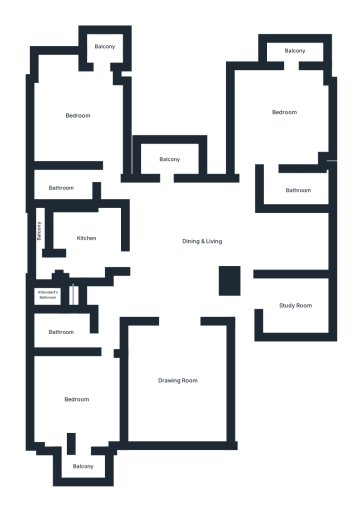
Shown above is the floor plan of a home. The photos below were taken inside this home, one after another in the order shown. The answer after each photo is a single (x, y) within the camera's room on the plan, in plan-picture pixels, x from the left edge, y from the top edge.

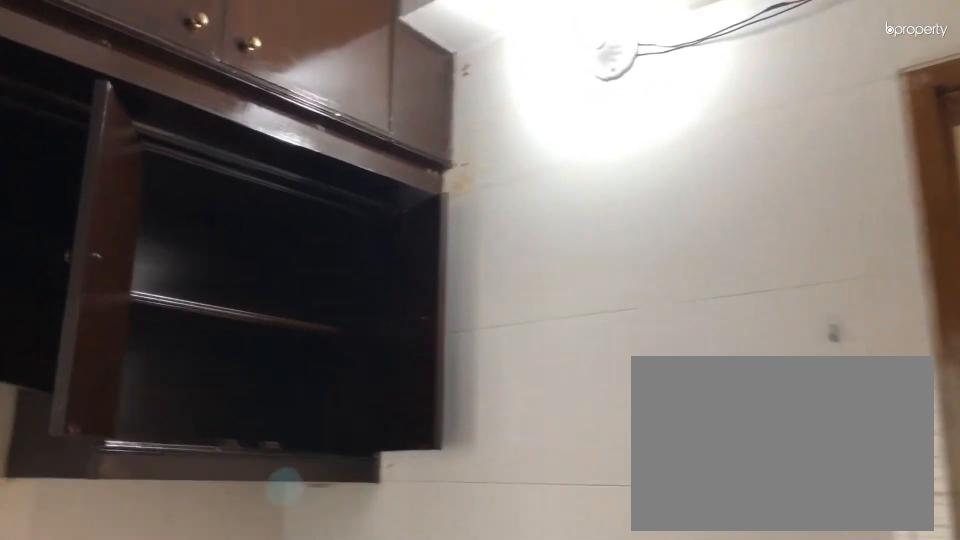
(87, 243)
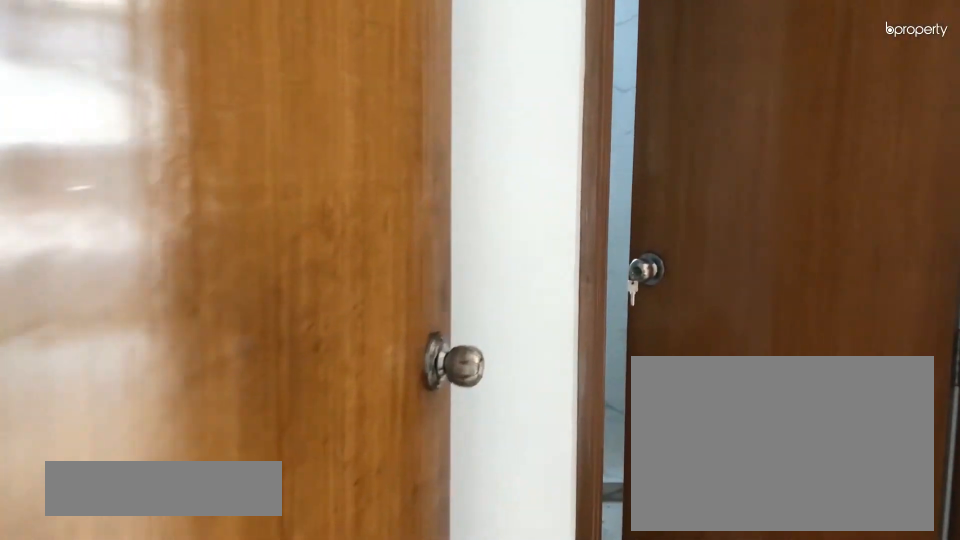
(111, 185)
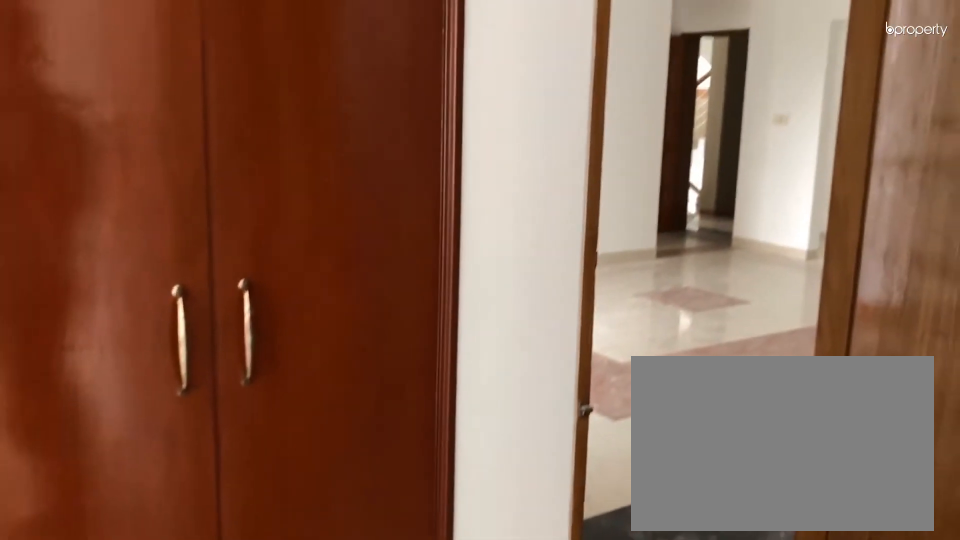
(76, 118)
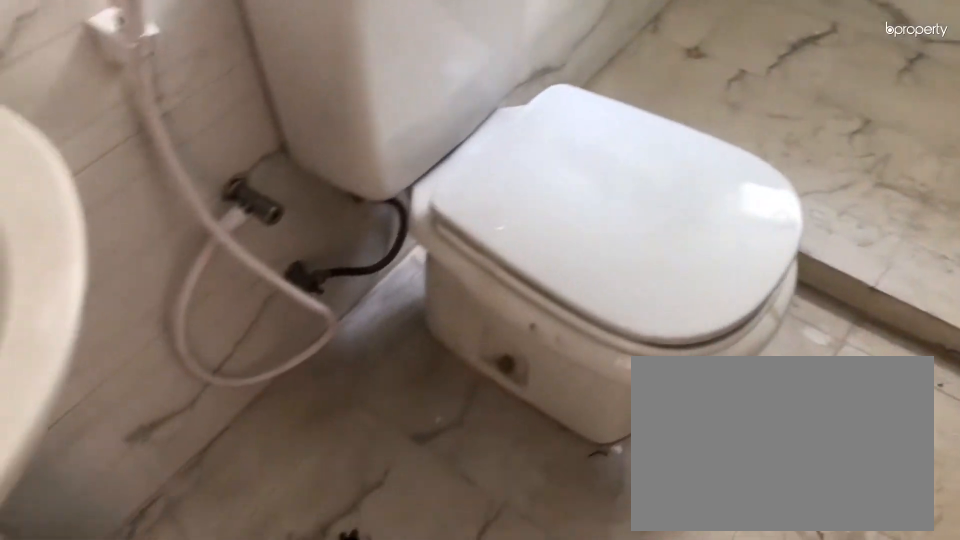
(64, 184)
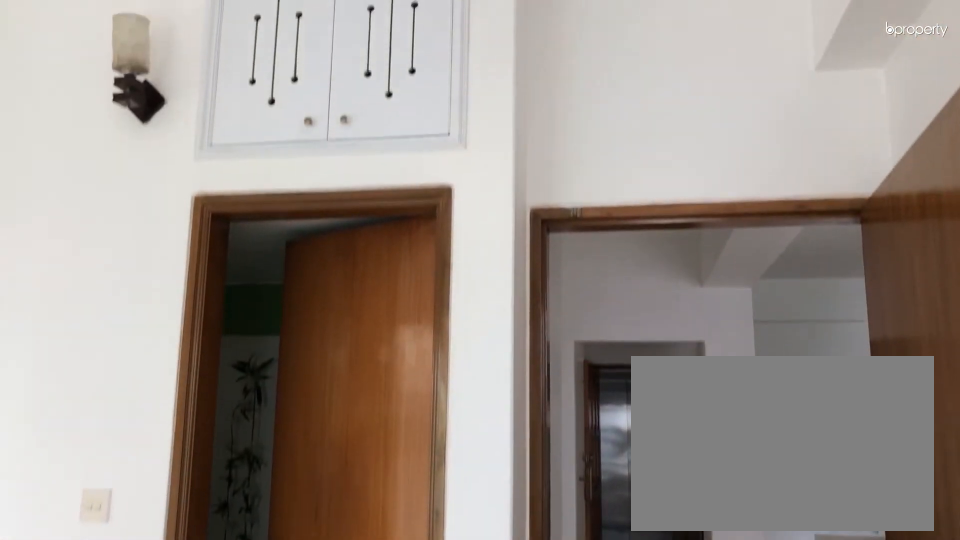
(282, 111)
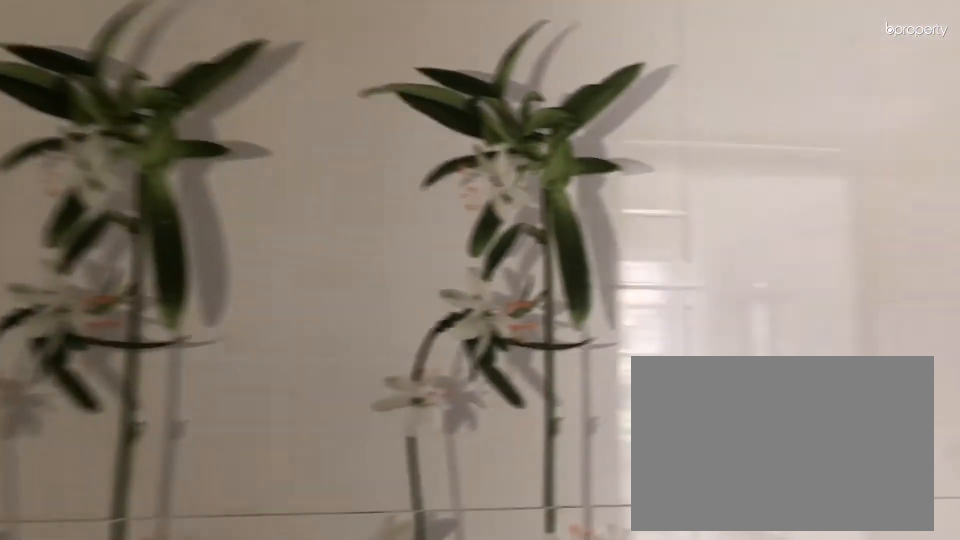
(295, 186)
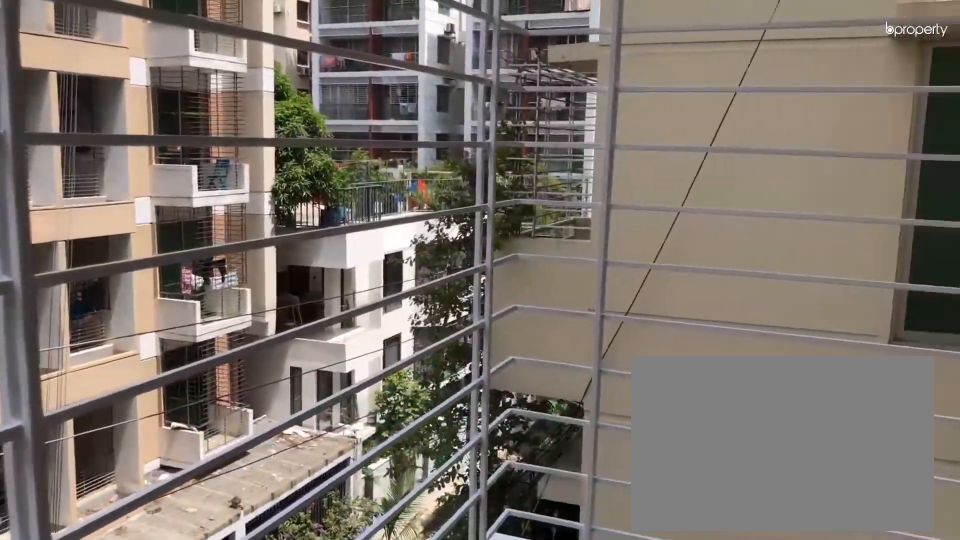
(291, 53)
